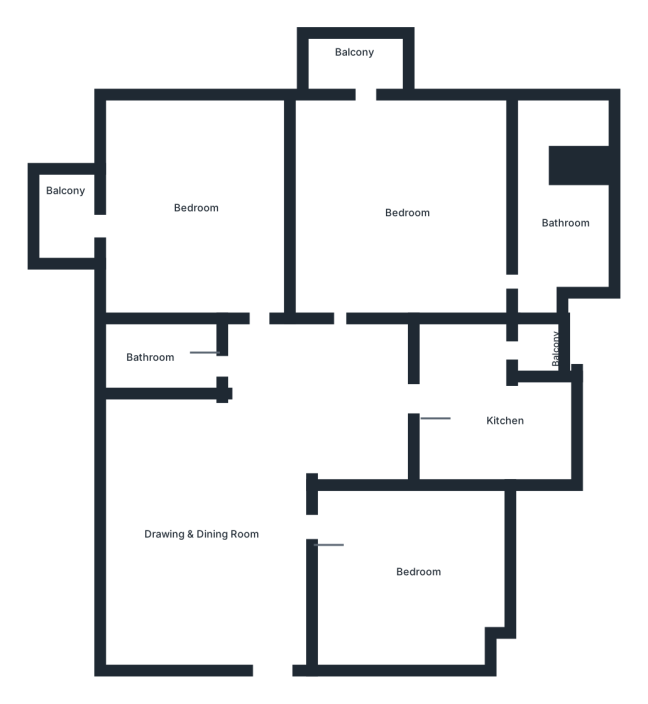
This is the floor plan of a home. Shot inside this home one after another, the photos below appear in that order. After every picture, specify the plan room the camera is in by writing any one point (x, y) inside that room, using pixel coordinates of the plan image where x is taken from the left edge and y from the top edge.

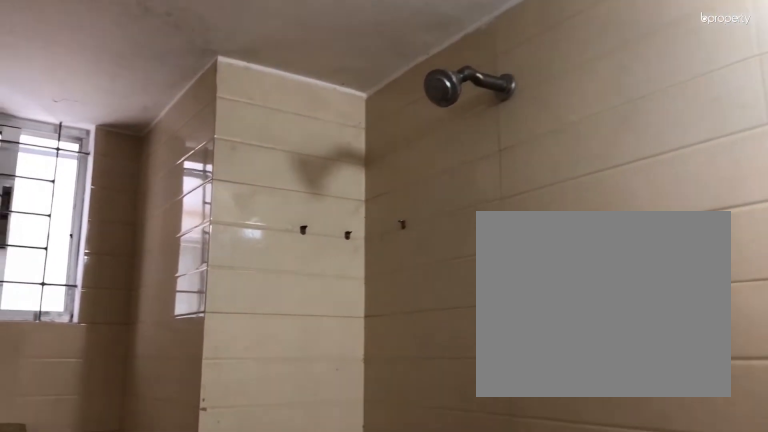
(164, 356)
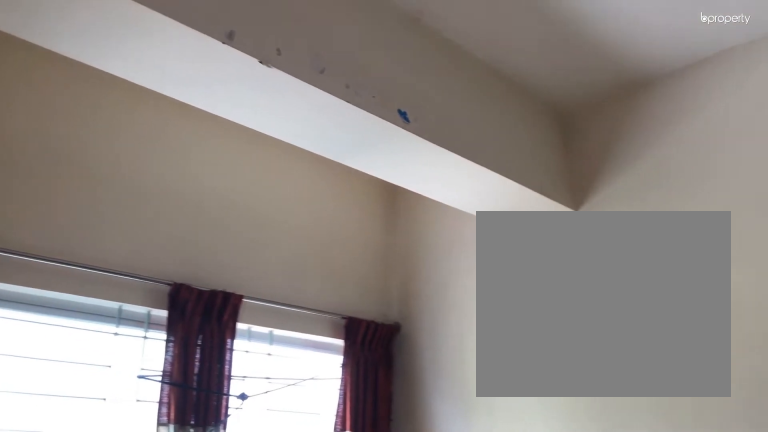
(206, 205)
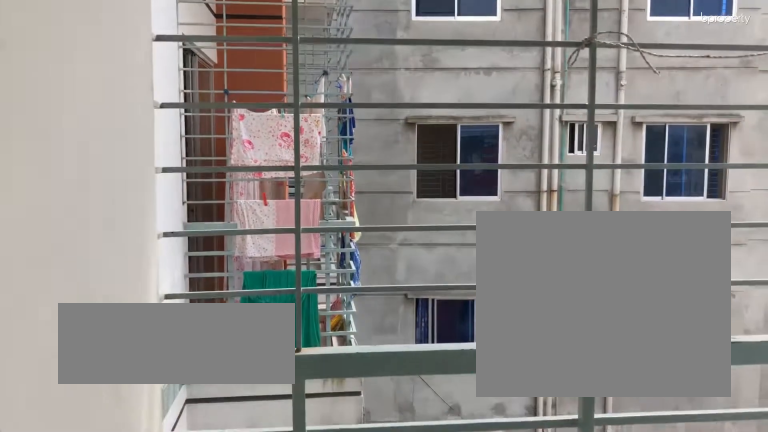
(70, 219)
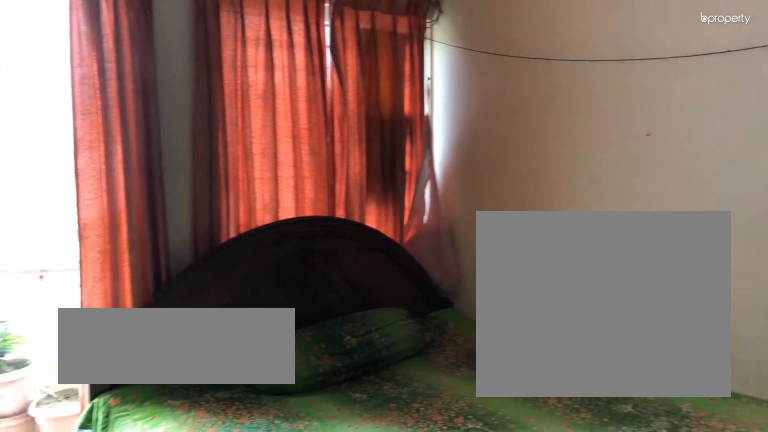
(396, 208)
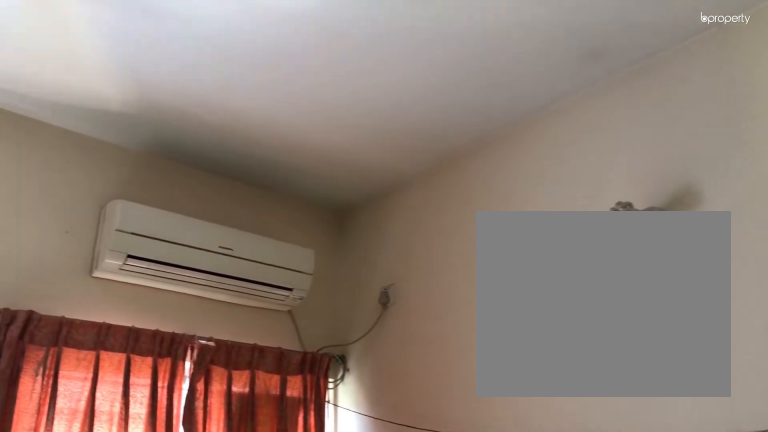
(396, 208)
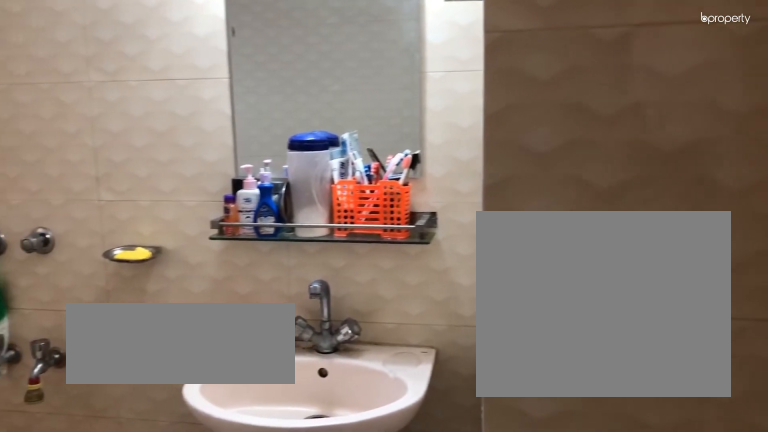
(539, 277)
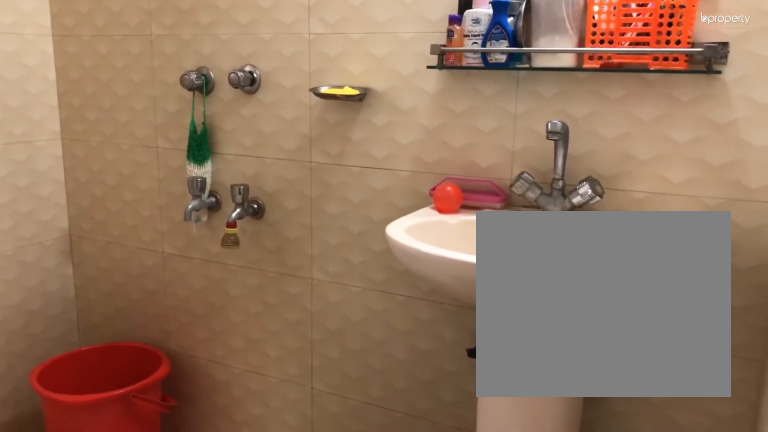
(562, 224)
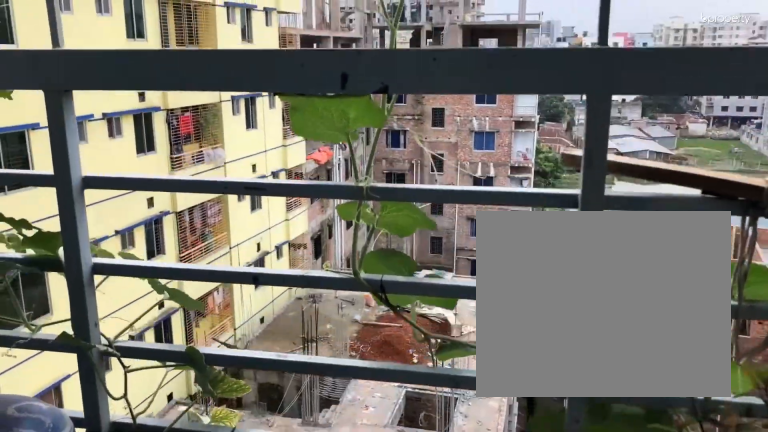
(354, 66)
